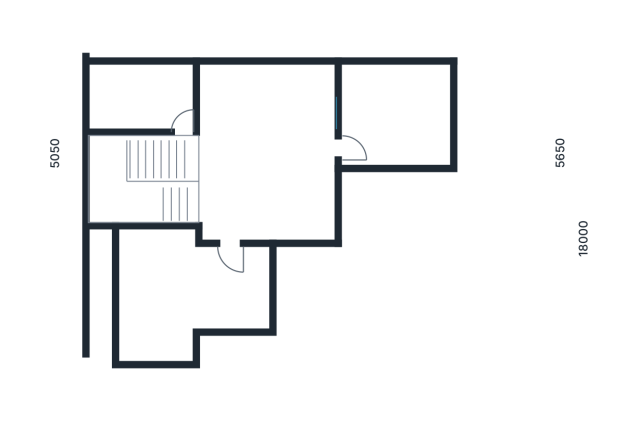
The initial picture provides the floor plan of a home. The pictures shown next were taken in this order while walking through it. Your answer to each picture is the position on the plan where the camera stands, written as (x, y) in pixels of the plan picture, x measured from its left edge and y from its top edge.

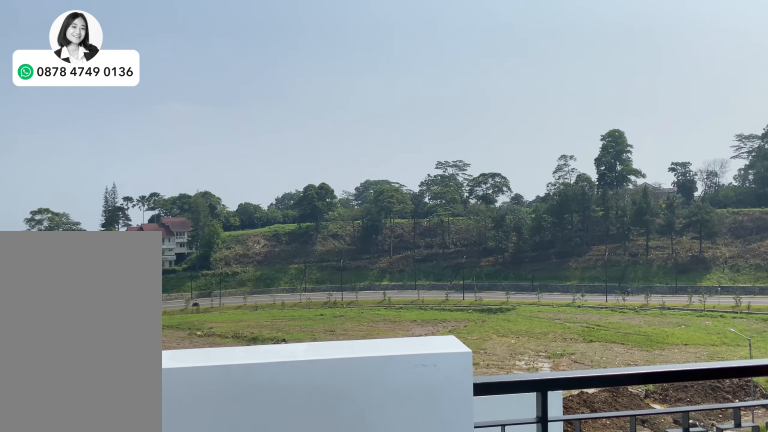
(394, 104)
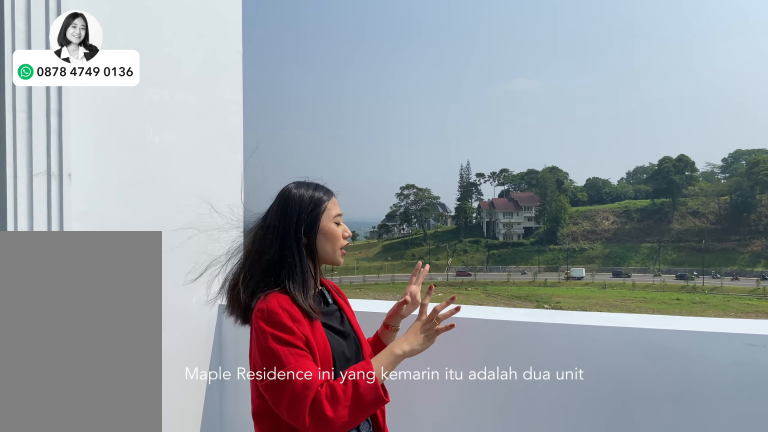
(394, 104)
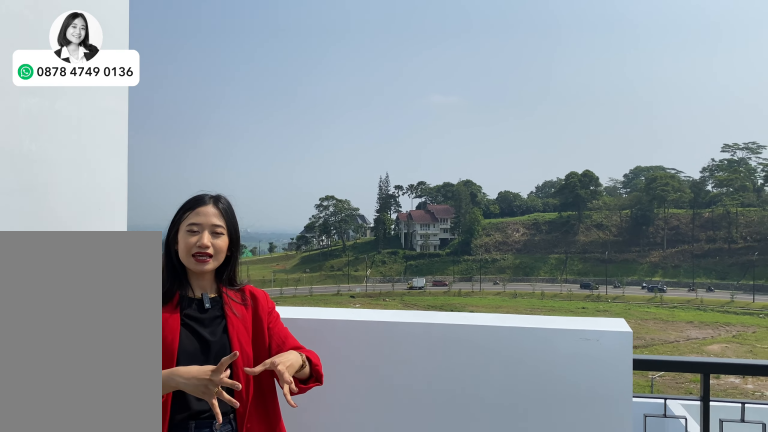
(394, 104)
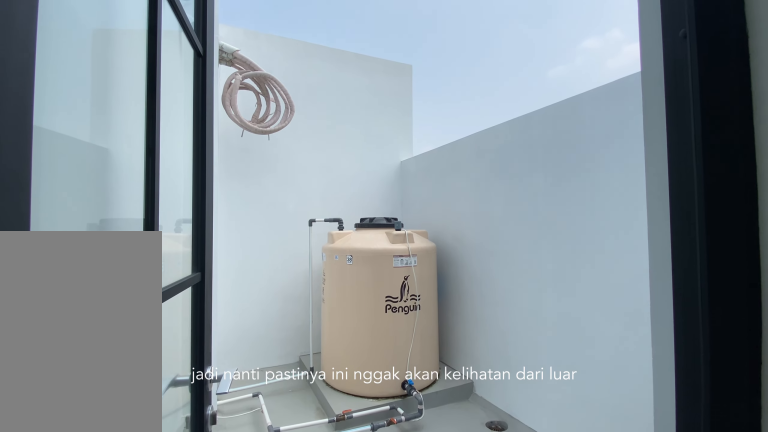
(142, 91)
